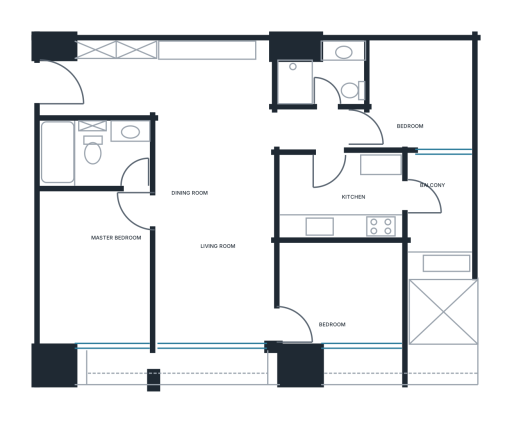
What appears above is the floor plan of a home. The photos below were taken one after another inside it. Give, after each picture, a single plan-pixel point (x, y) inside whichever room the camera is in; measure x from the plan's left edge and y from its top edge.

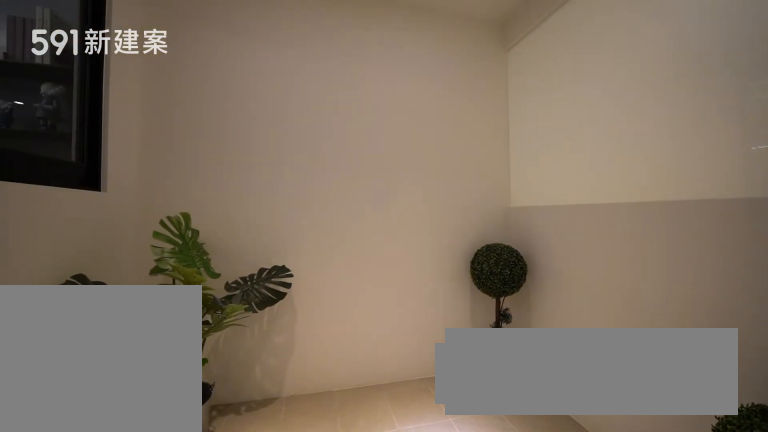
(441, 202)
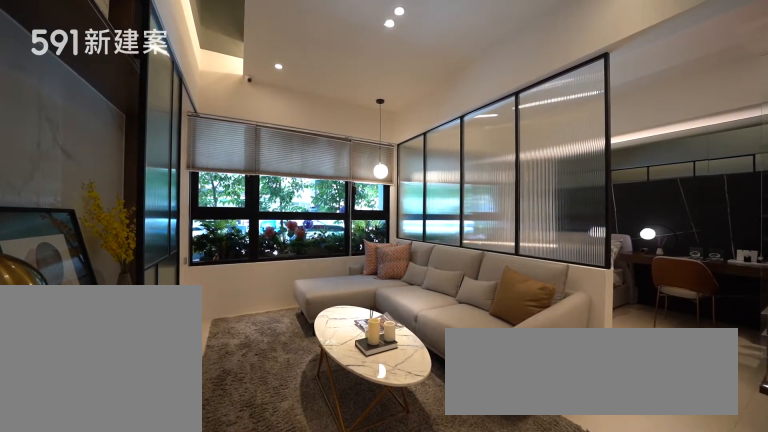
(215, 282)
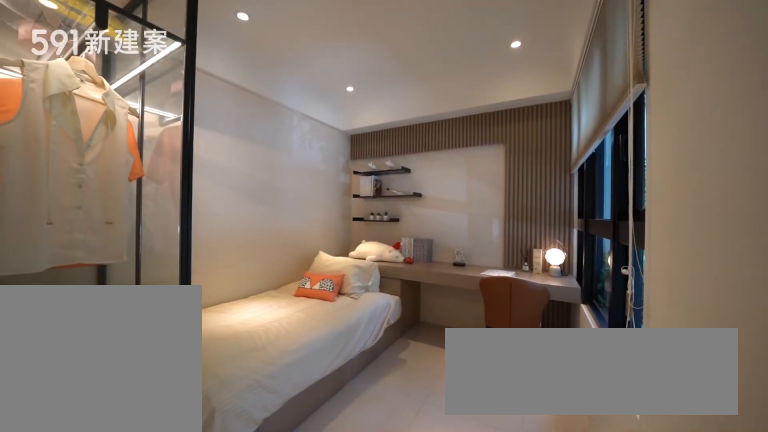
(342, 294)
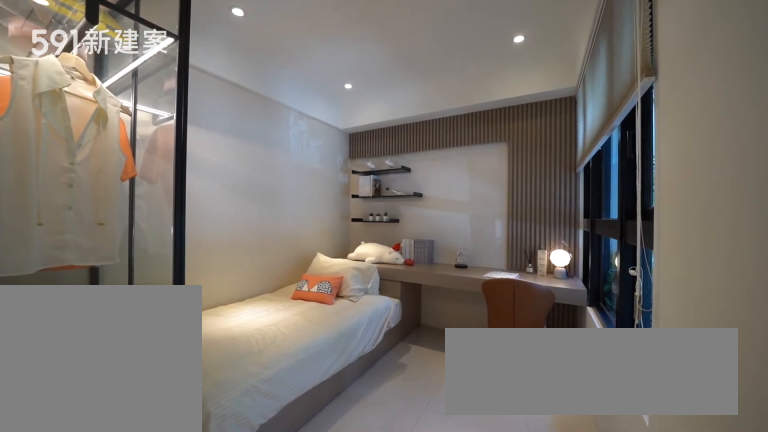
(342, 294)
